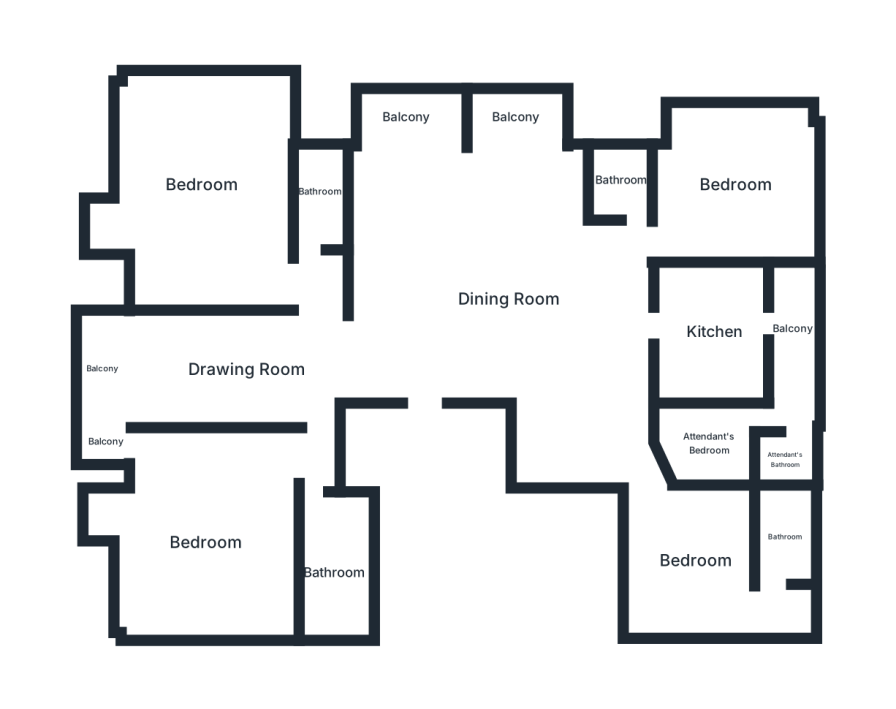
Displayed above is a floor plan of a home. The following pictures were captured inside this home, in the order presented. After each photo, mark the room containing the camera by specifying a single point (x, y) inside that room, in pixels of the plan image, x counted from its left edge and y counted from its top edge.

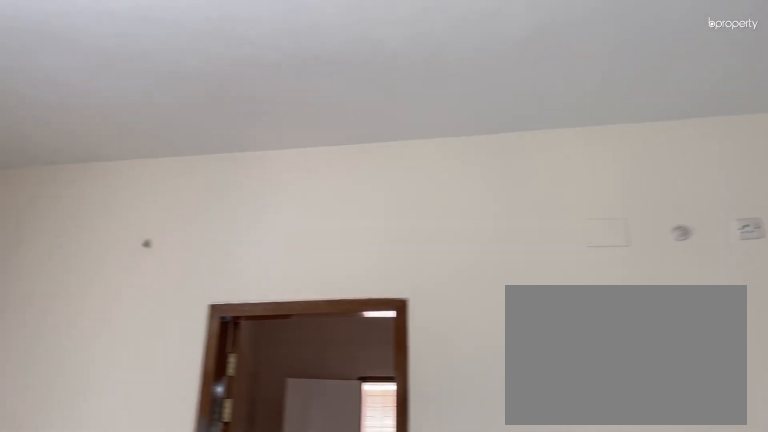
(509, 298)
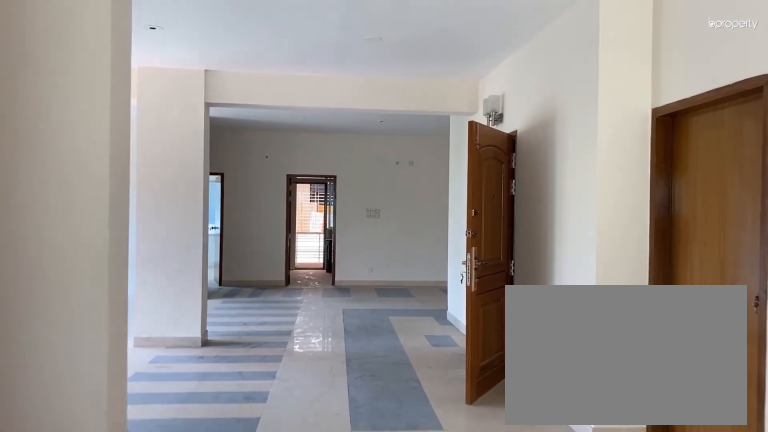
(243, 368)
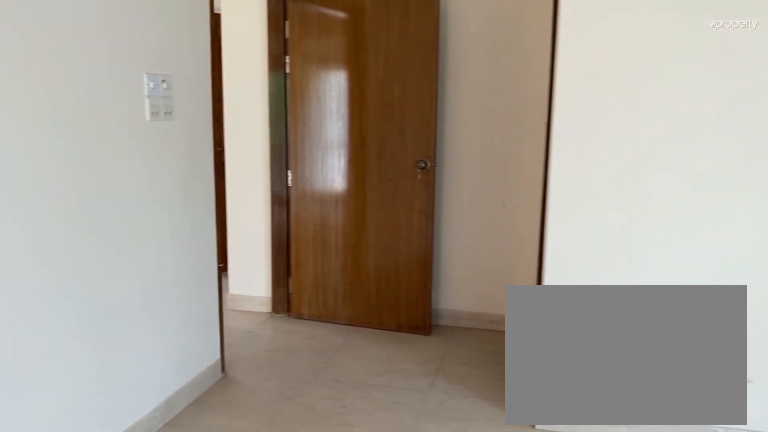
(205, 539)
